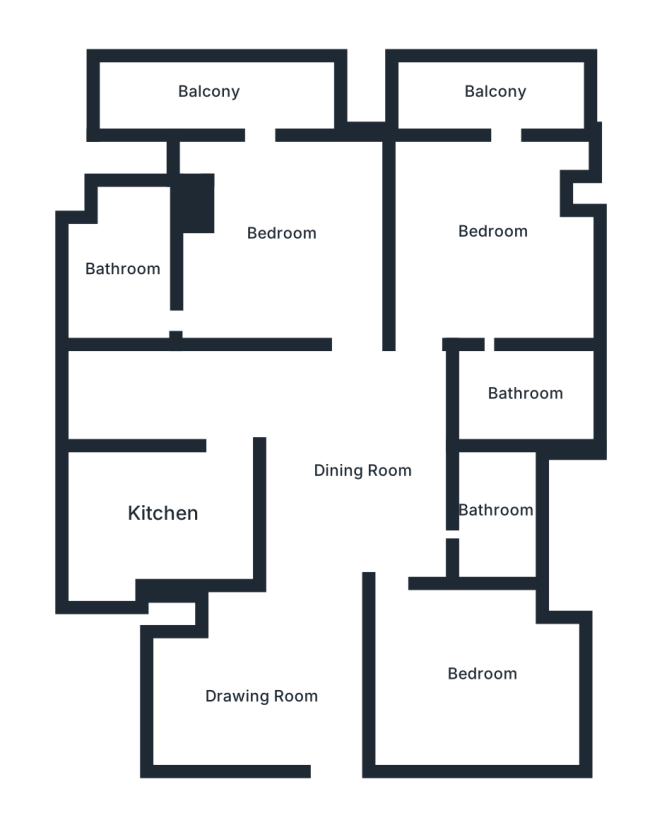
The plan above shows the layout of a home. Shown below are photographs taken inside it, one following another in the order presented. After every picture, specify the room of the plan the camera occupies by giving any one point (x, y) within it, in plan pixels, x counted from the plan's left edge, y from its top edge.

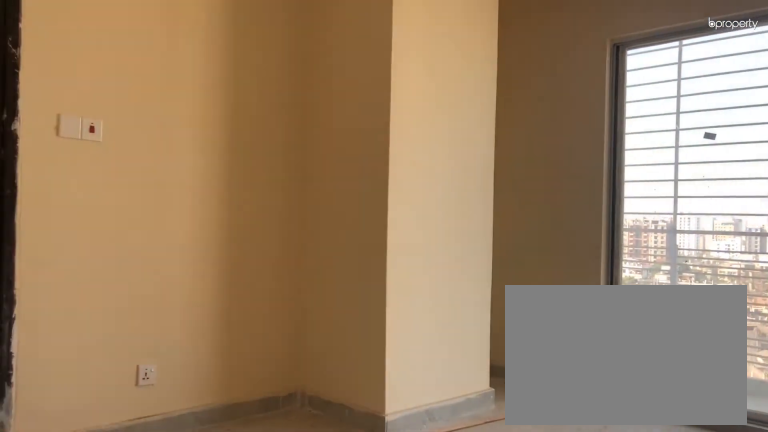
(283, 233)
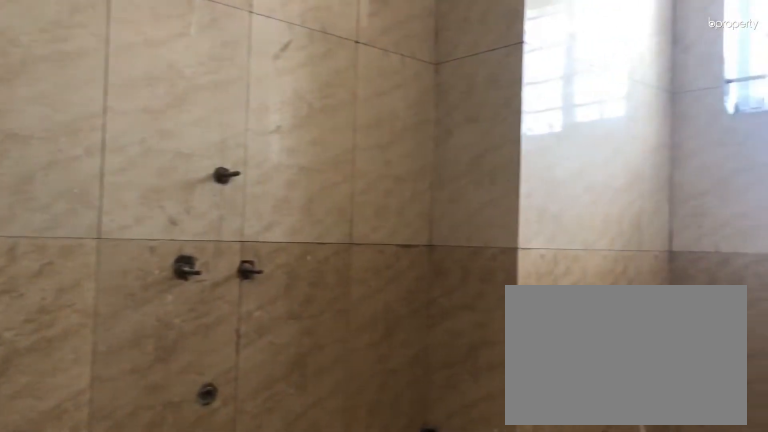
(123, 272)
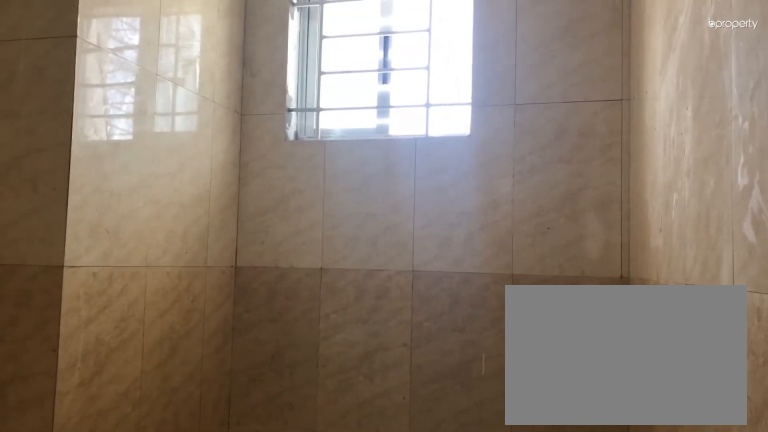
(123, 272)
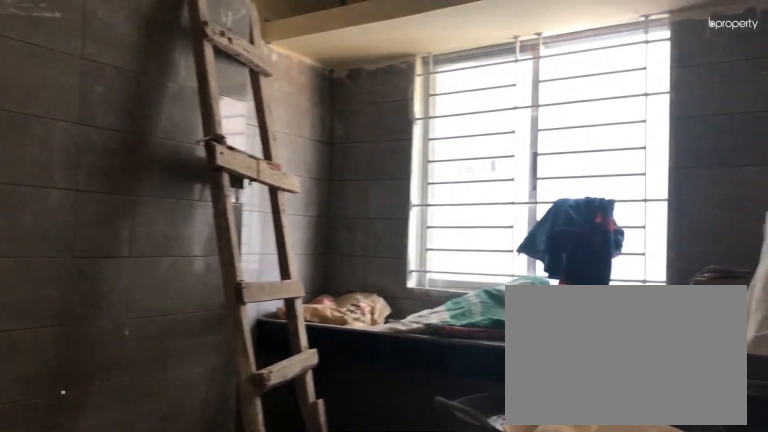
(162, 515)
